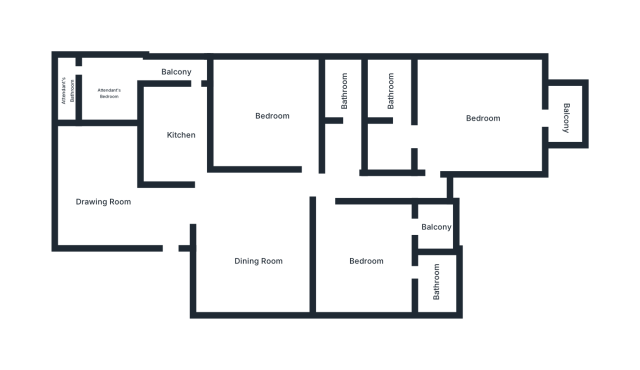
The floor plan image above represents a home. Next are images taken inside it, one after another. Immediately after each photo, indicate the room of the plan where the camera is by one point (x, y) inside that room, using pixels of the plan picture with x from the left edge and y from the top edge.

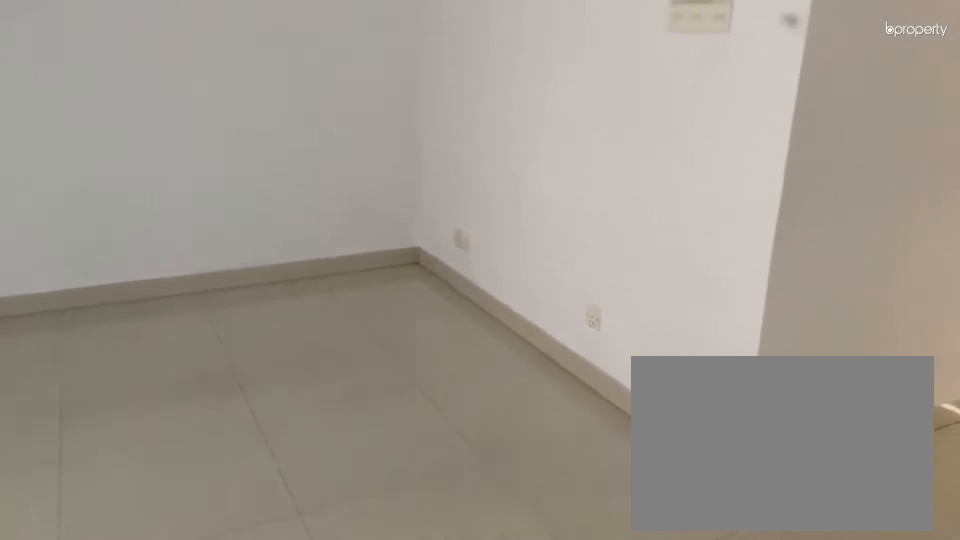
(105, 201)
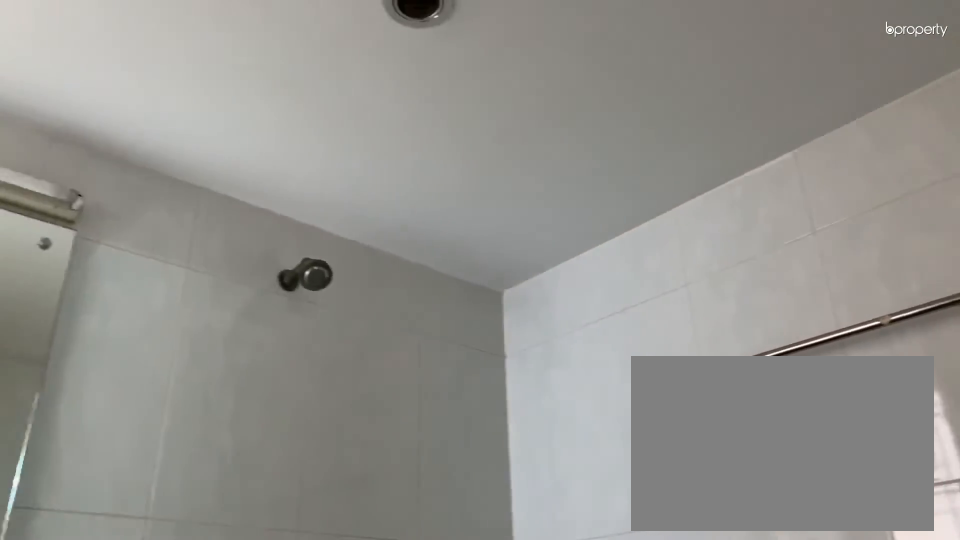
(434, 280)
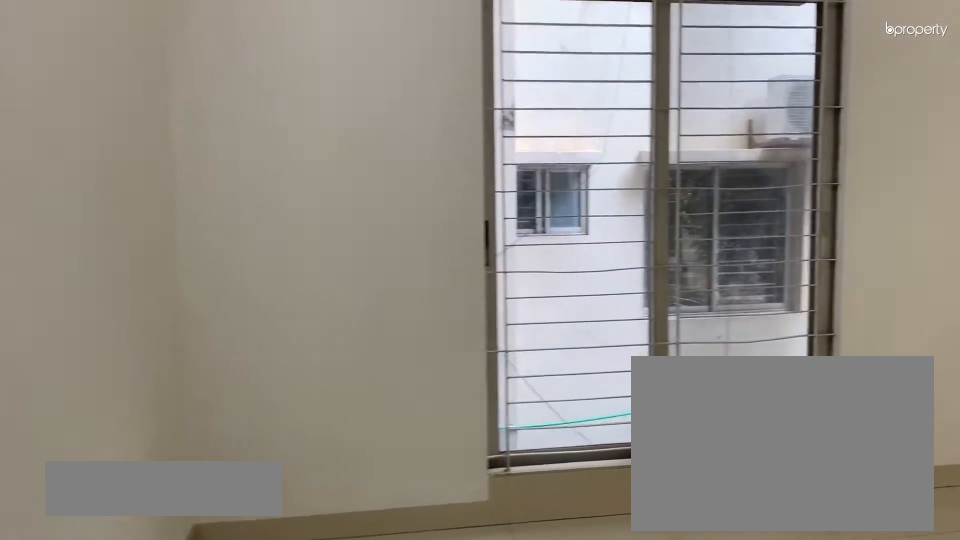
(481, 120)
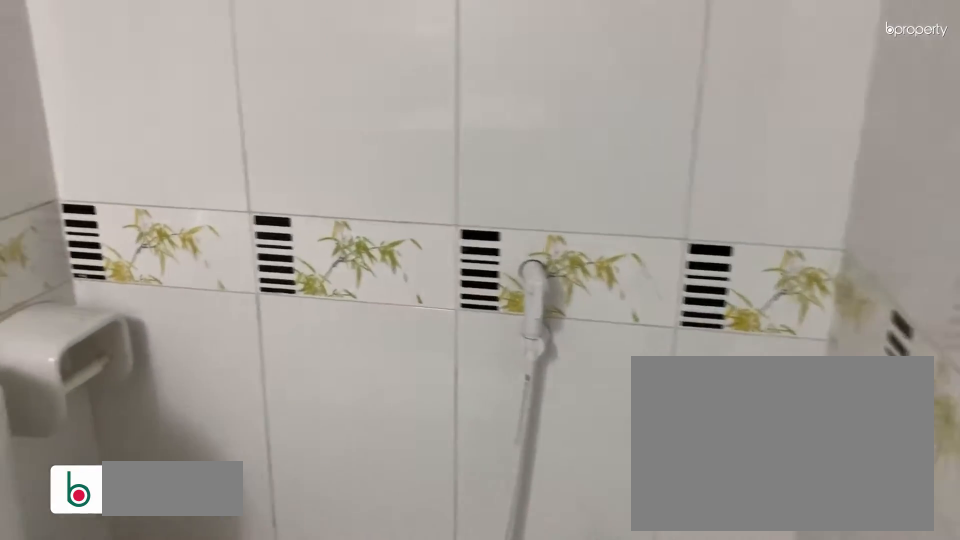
(390, 89)
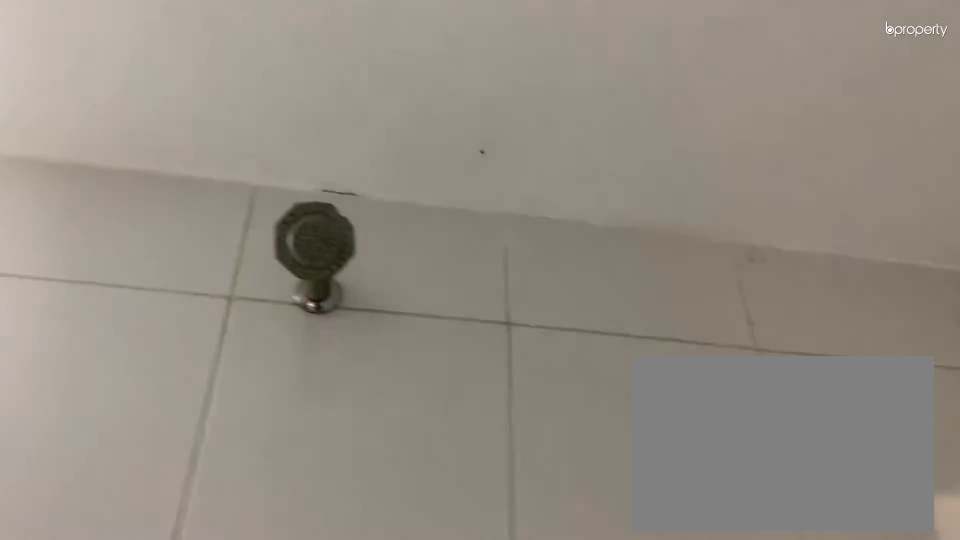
(390, 89)
